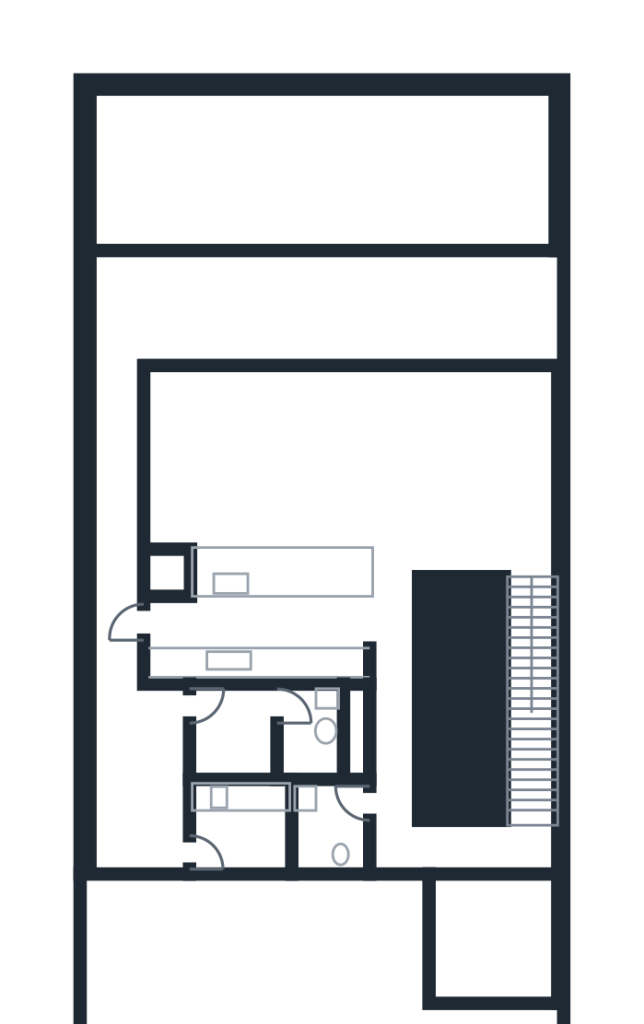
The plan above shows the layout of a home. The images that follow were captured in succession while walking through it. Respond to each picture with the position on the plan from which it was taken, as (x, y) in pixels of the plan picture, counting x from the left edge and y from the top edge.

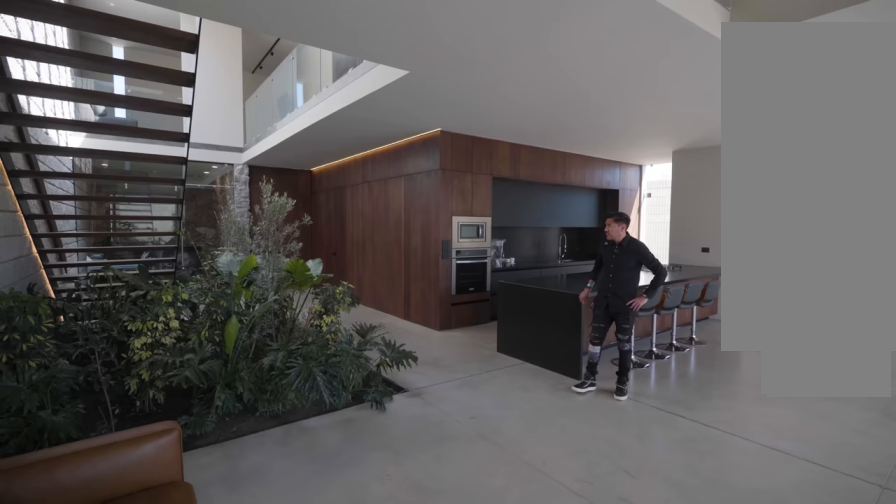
(419, 410)
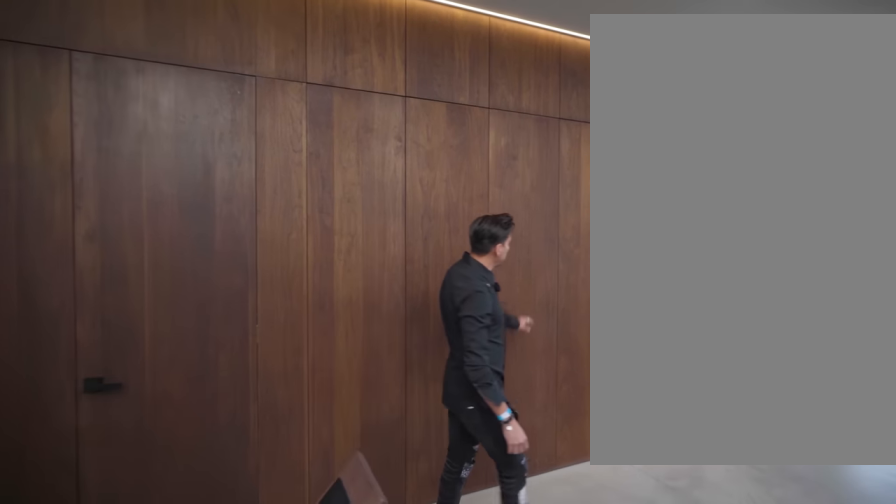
(424, 825)
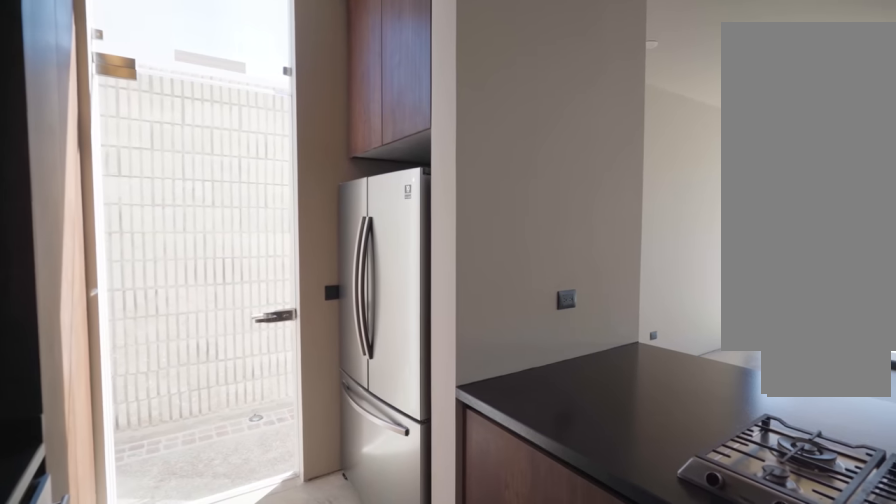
(256, 623)
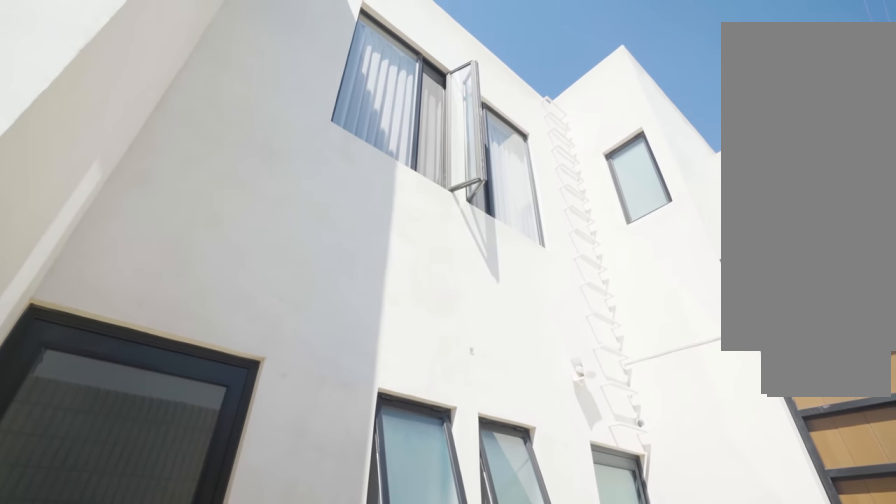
(119, 717)
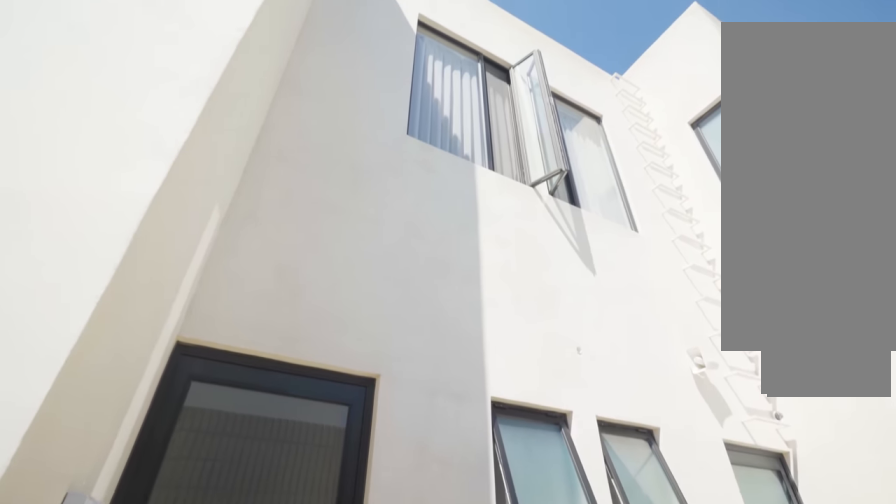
(119, 735)
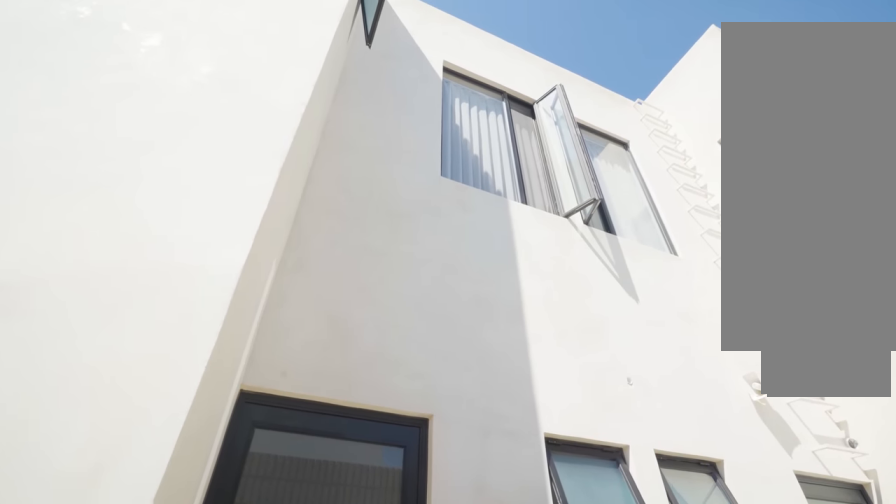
(119, 735)
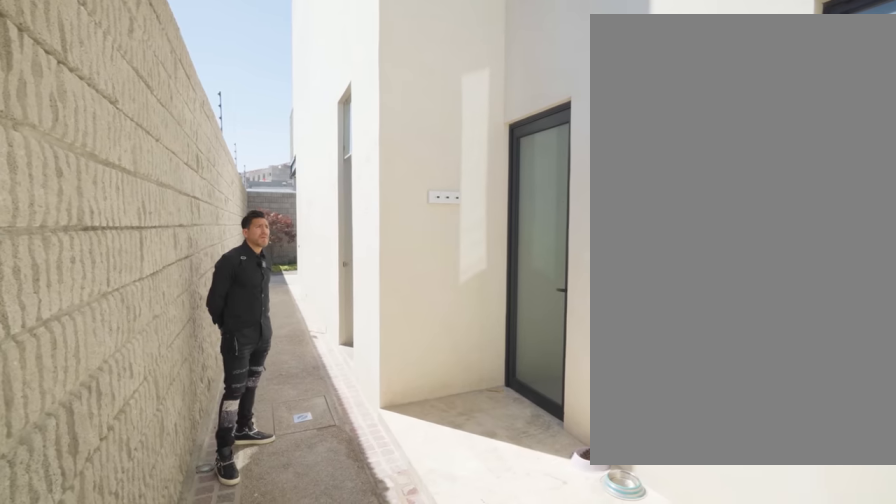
(131, 833)
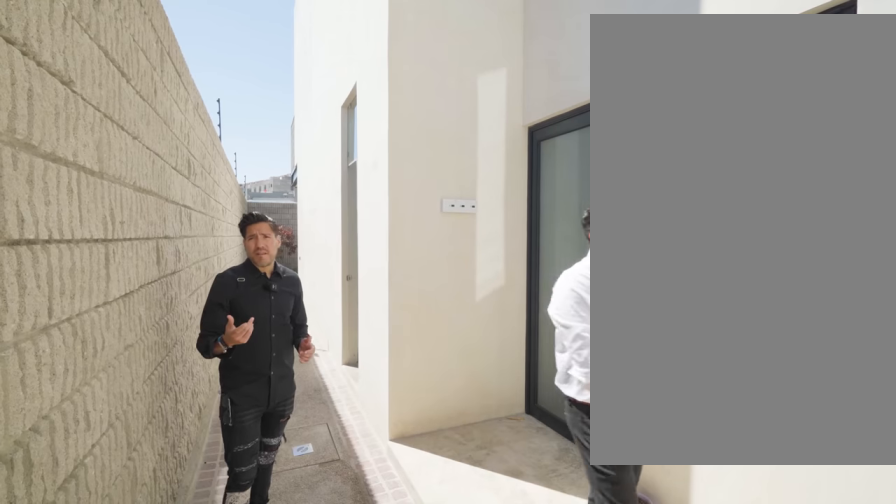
(125, 826)
